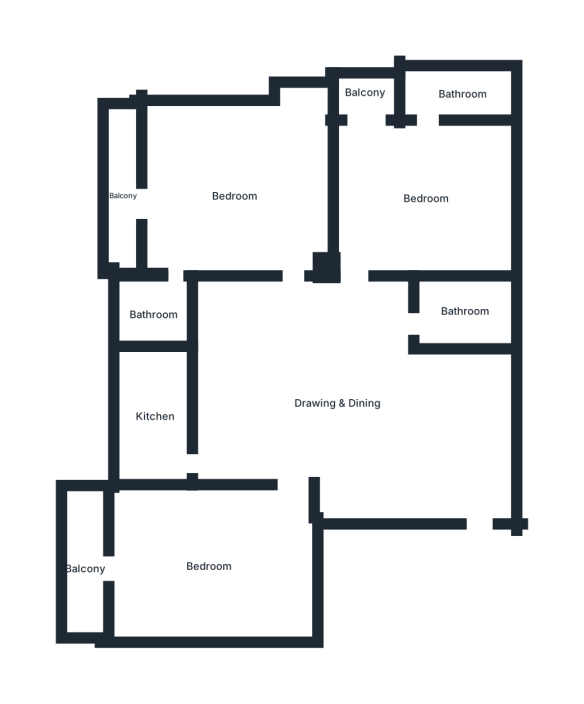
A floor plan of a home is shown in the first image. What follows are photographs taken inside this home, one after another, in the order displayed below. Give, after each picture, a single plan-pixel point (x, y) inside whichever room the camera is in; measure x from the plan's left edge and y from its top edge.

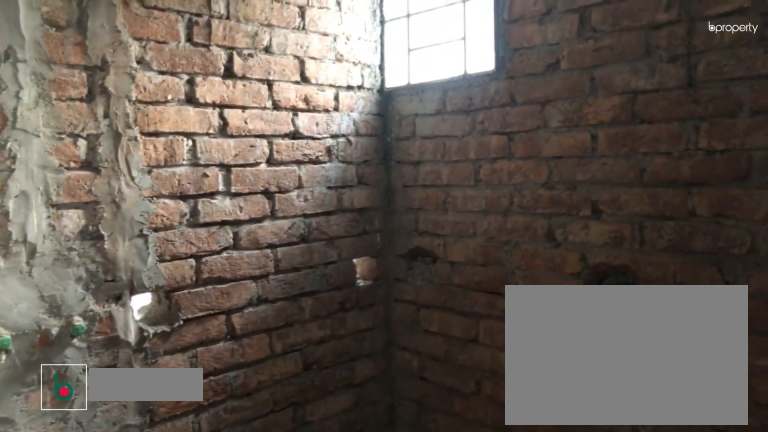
(157, 314)
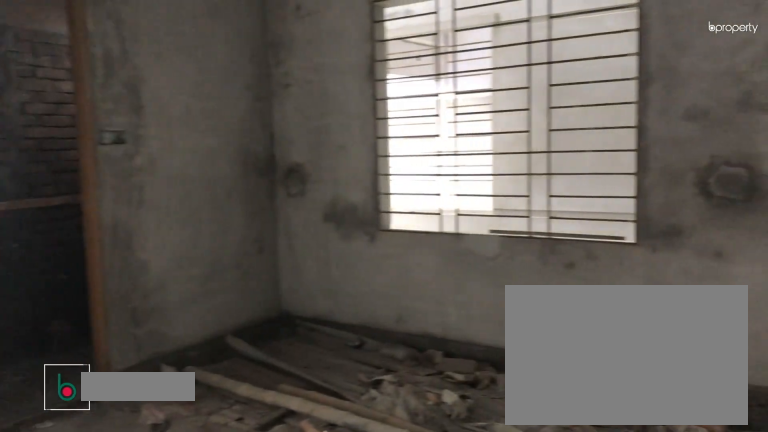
(425, 201)
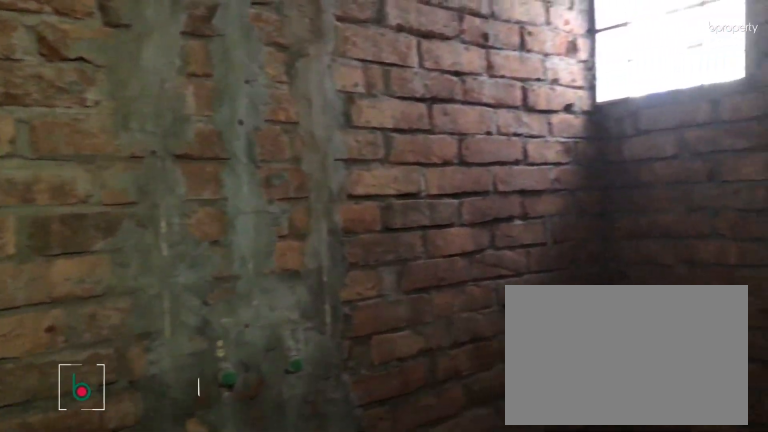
(461, 91)
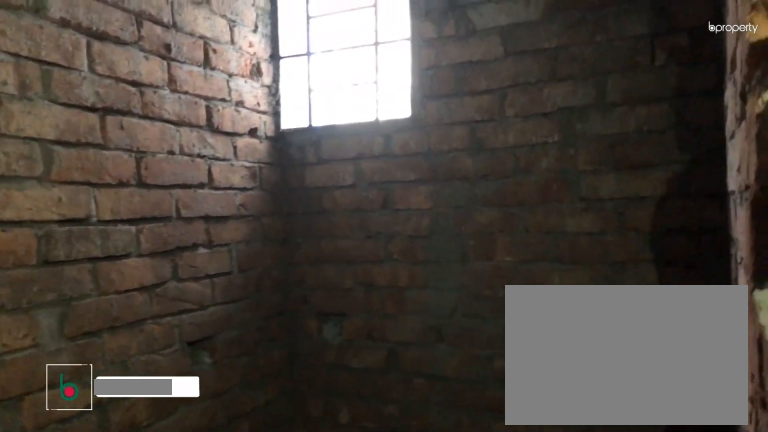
(461, 91)
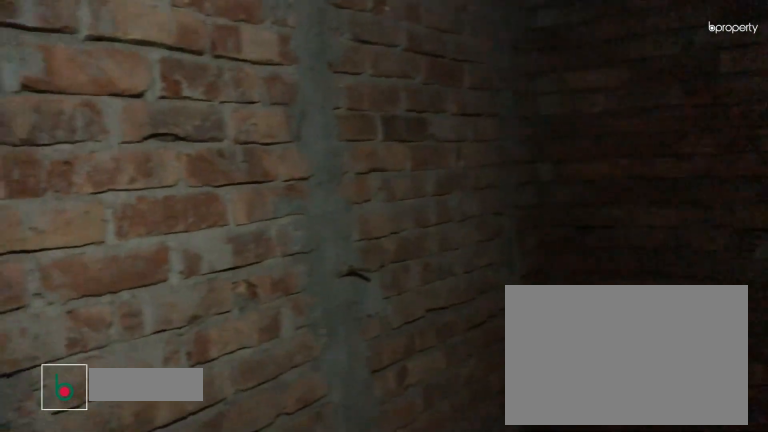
(465, 311)
